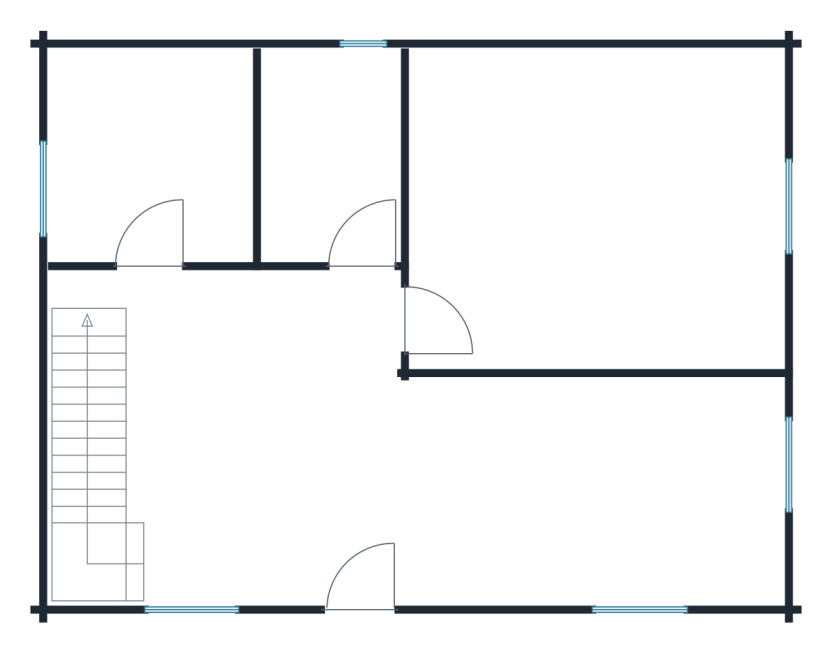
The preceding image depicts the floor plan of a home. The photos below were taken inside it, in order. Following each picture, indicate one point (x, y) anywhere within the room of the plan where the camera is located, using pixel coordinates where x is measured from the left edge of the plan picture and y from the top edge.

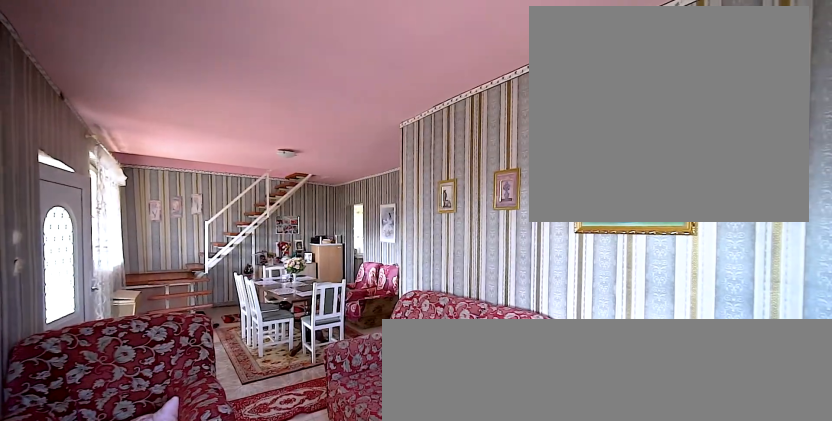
(352, 469)
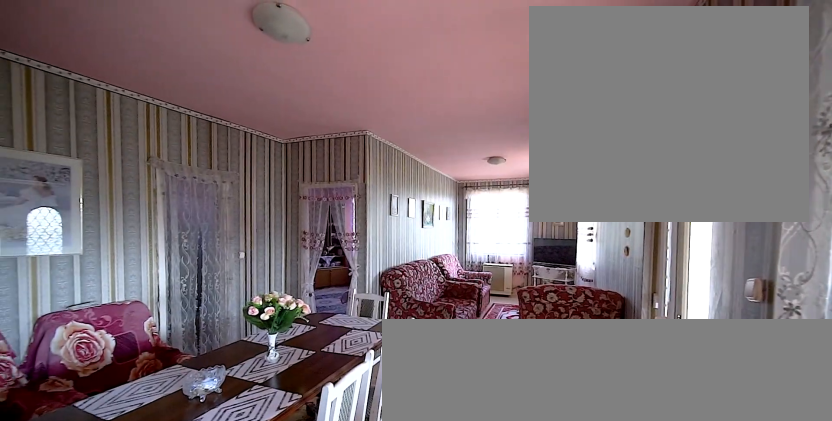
(353, 470)
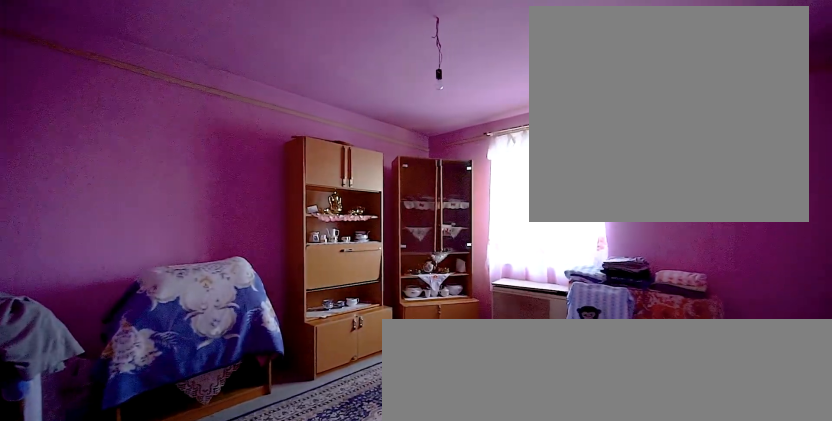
(603, 223)
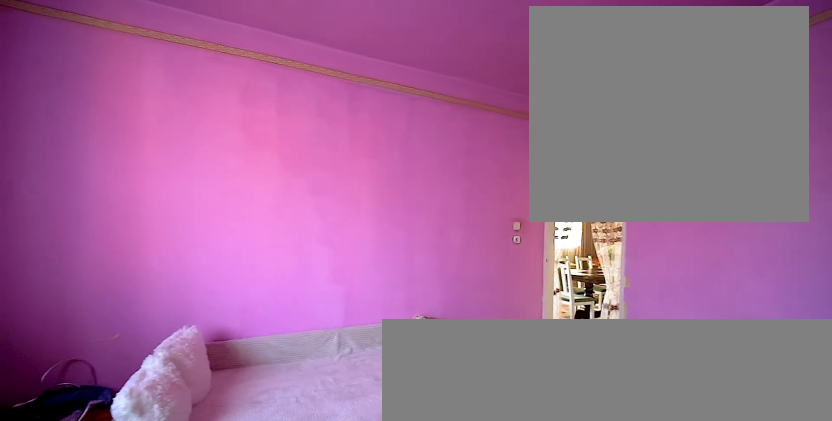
(603, 223)
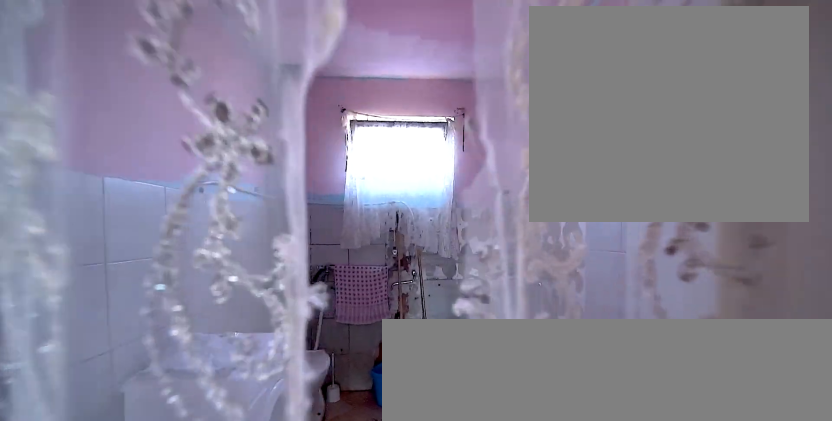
(331, 164)
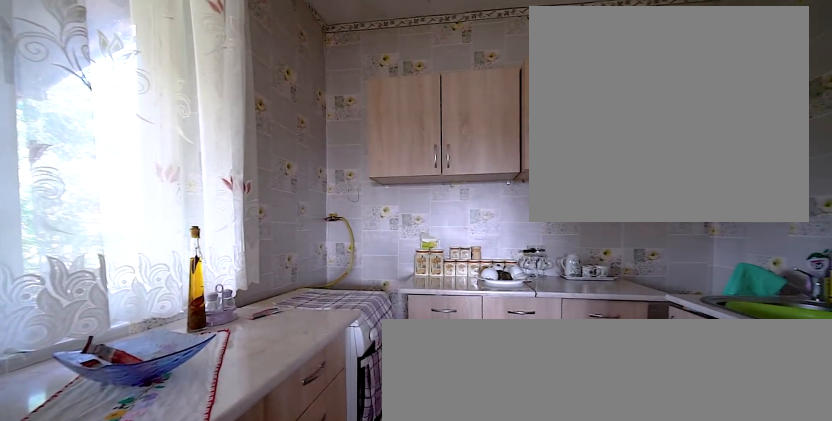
(159, 176)
